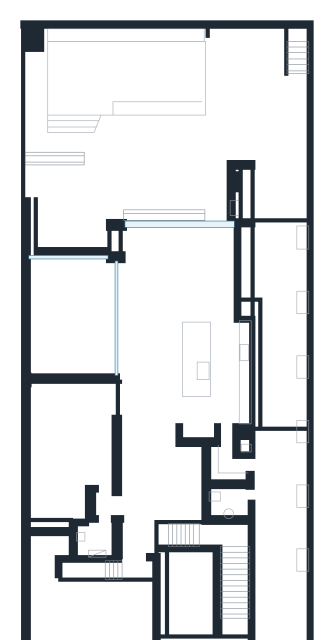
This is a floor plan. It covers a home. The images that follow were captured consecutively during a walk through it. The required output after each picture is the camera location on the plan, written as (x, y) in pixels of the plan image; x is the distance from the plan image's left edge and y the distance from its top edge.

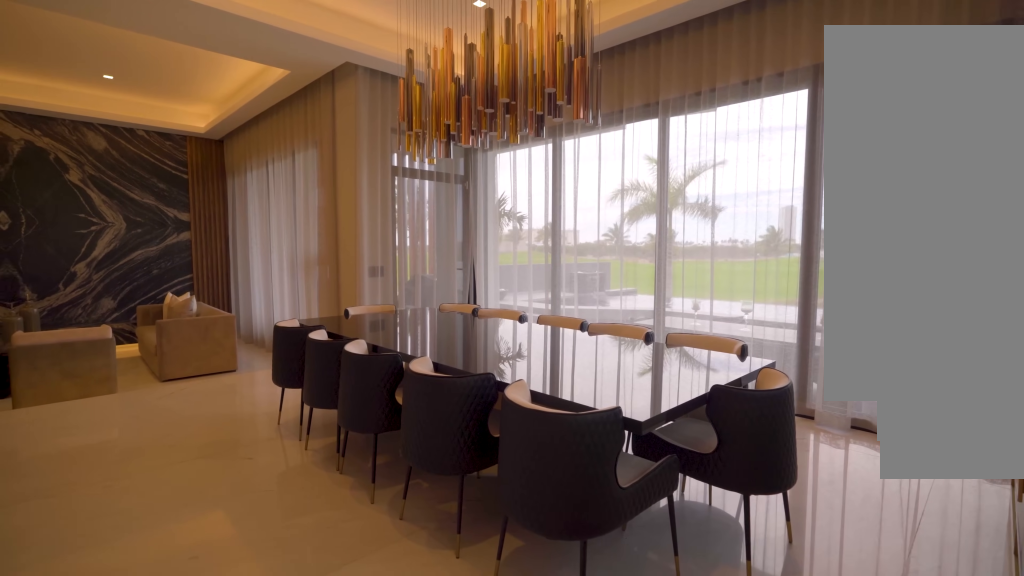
(206, 306)
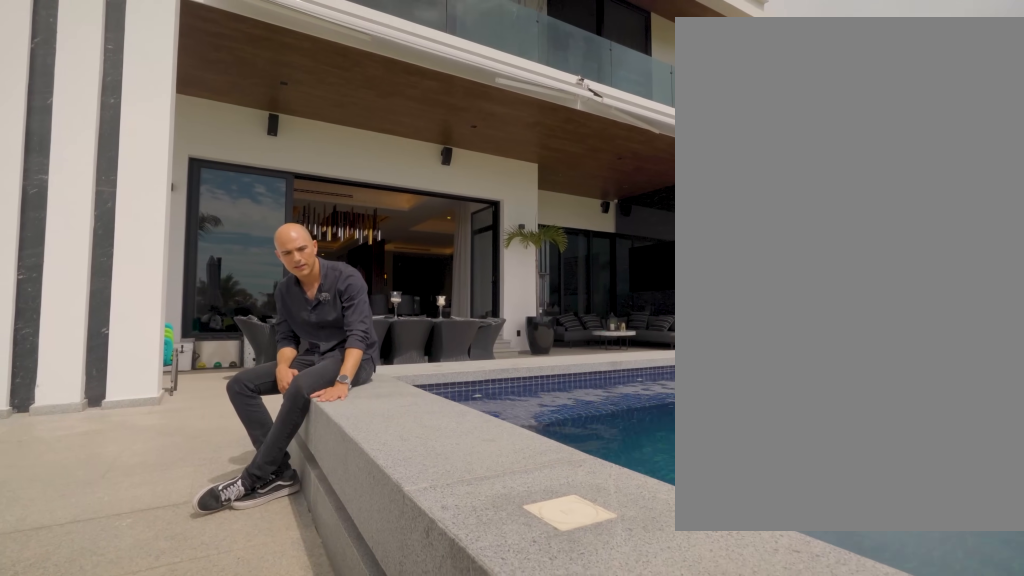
(230, 81)
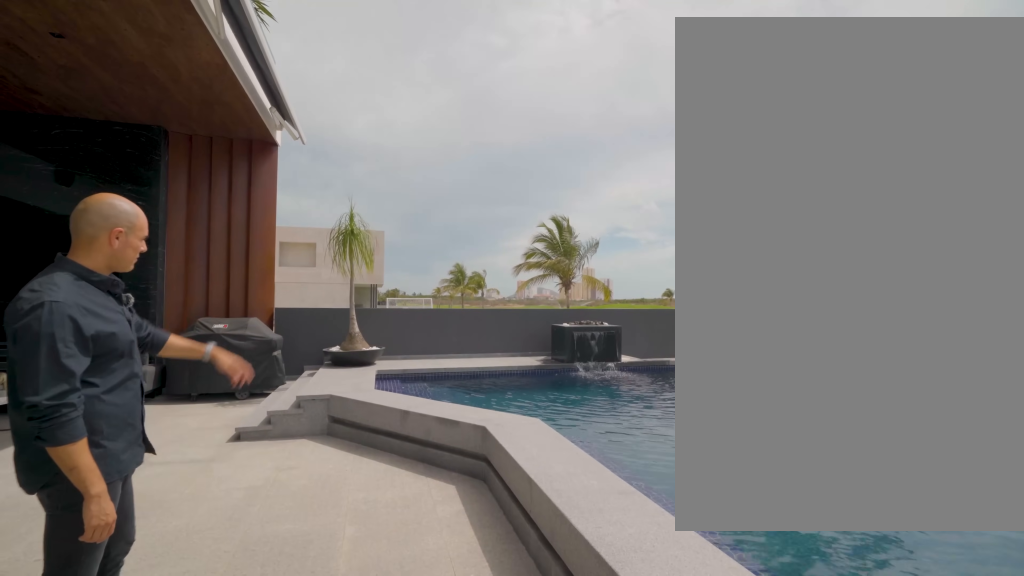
(129, 138)
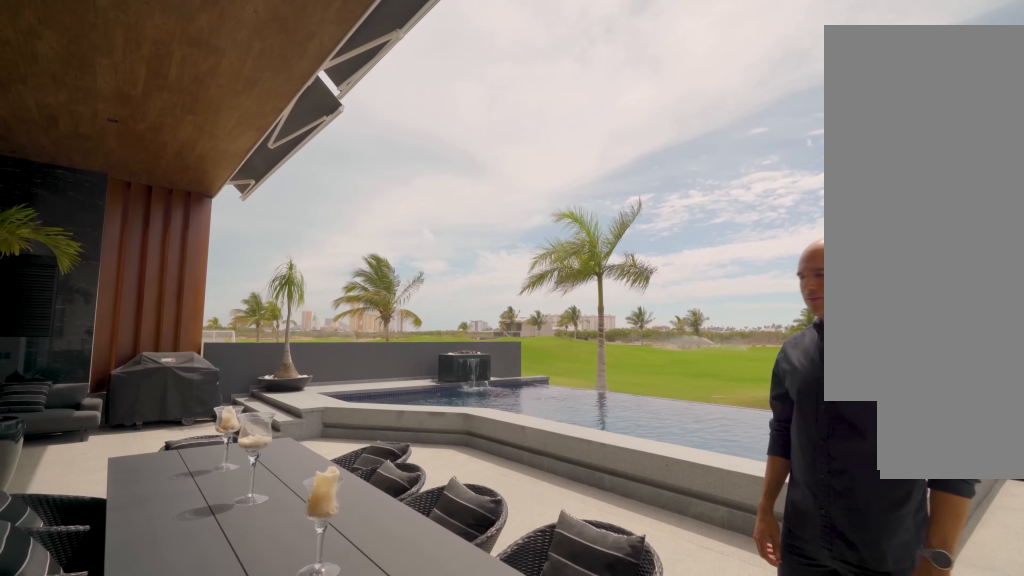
(210, 197)
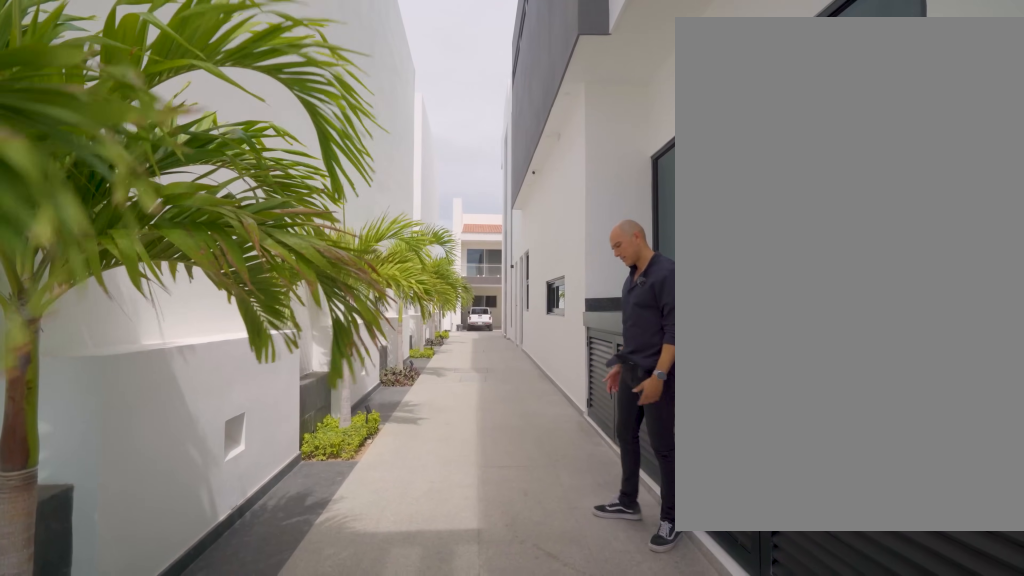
(283, 282)
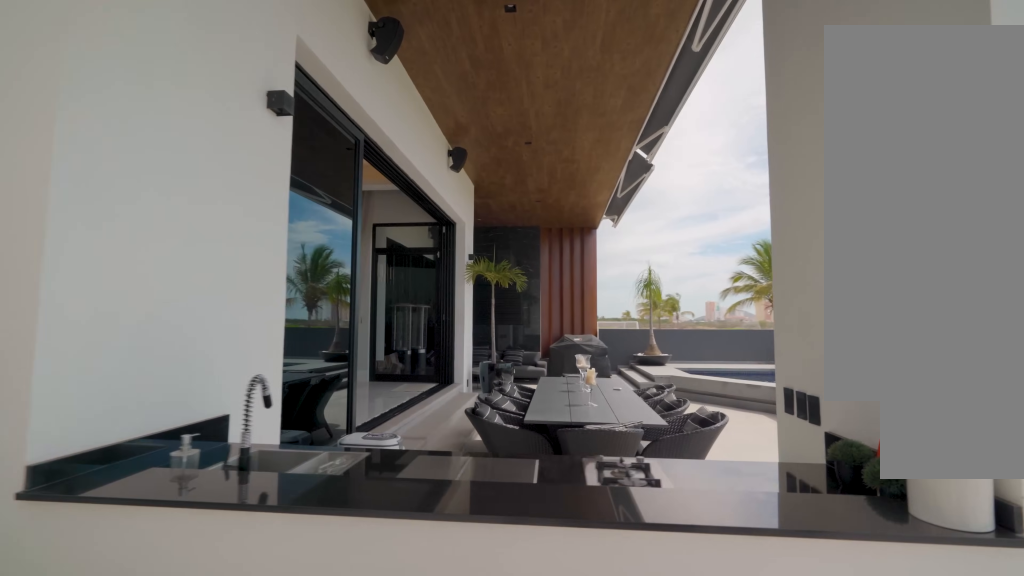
(274, 180)
